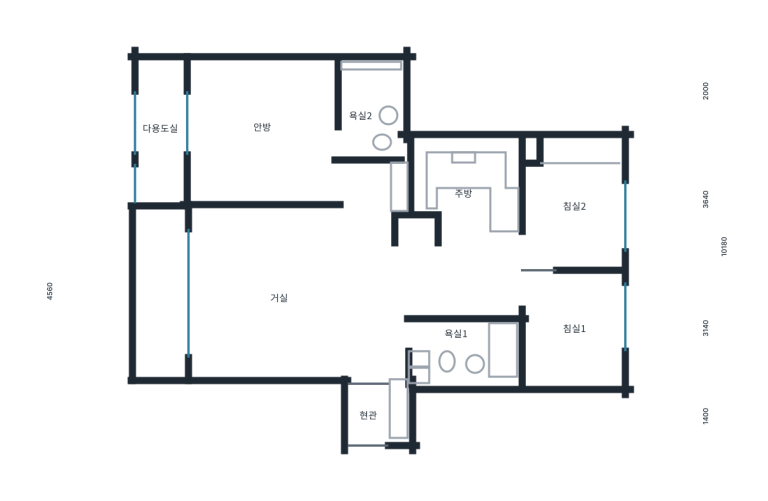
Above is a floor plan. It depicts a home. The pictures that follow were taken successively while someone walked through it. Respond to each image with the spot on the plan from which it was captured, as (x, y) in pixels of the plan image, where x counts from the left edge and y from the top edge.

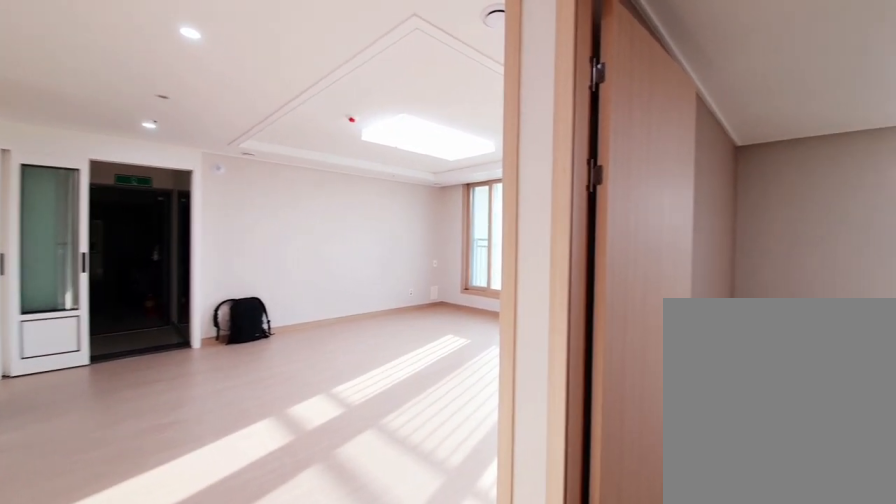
(371, 190)
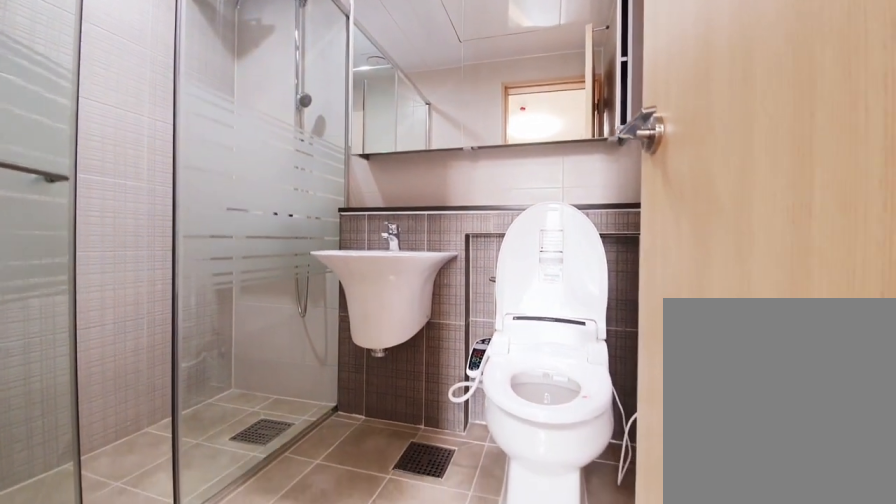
(352, 143)
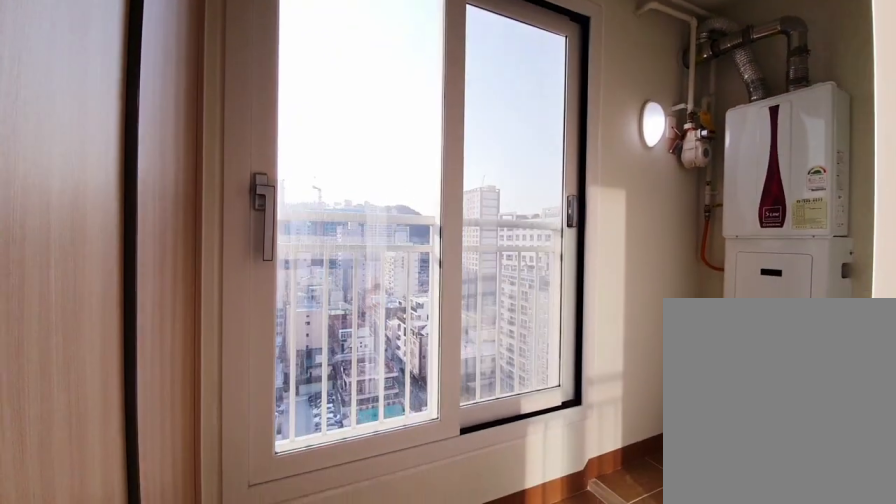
(180, 150)
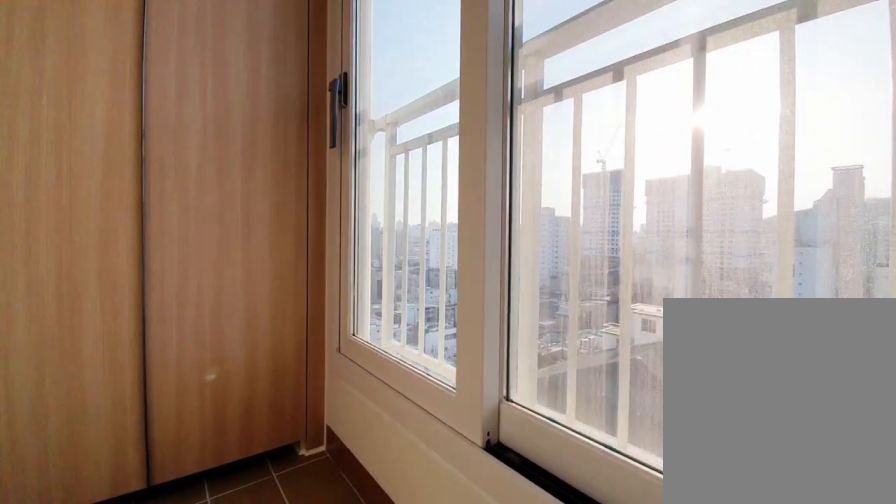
(181, 150)
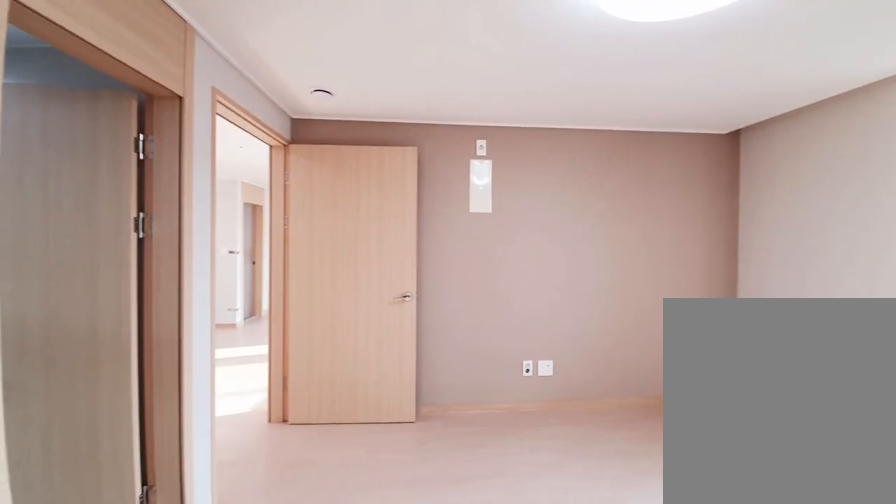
(250, 161)
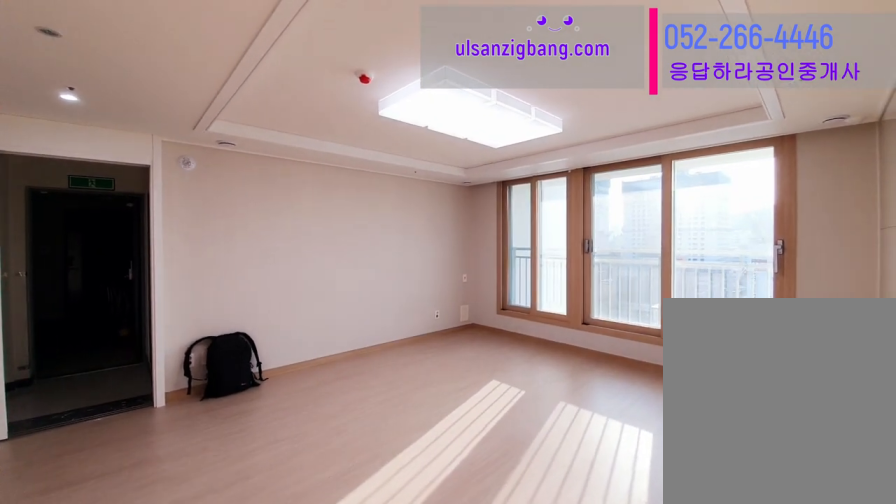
(375, 262)
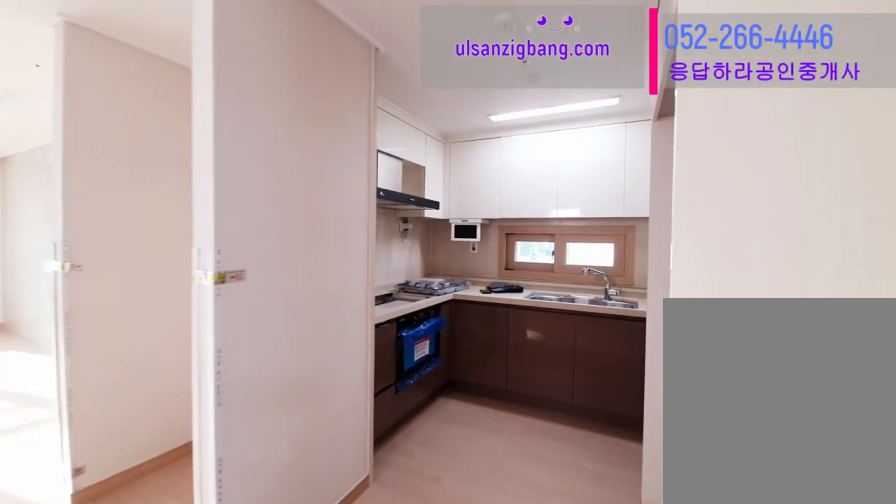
(468, 202)
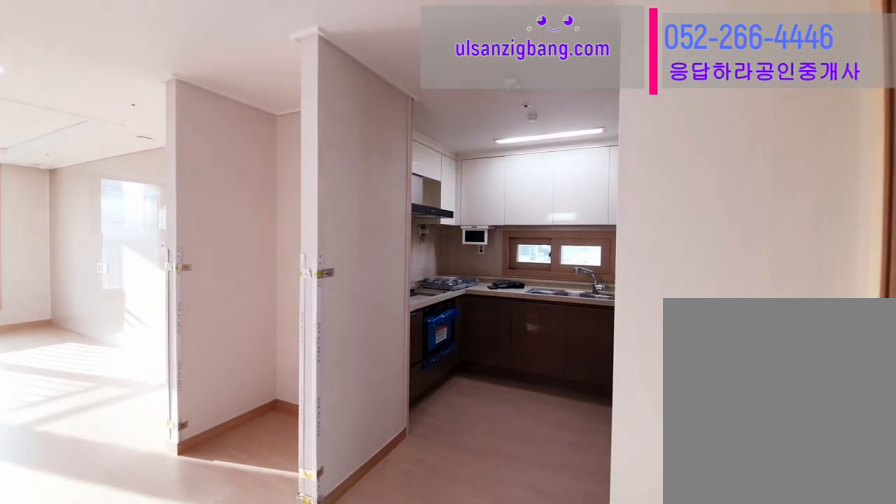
(491, 265)
